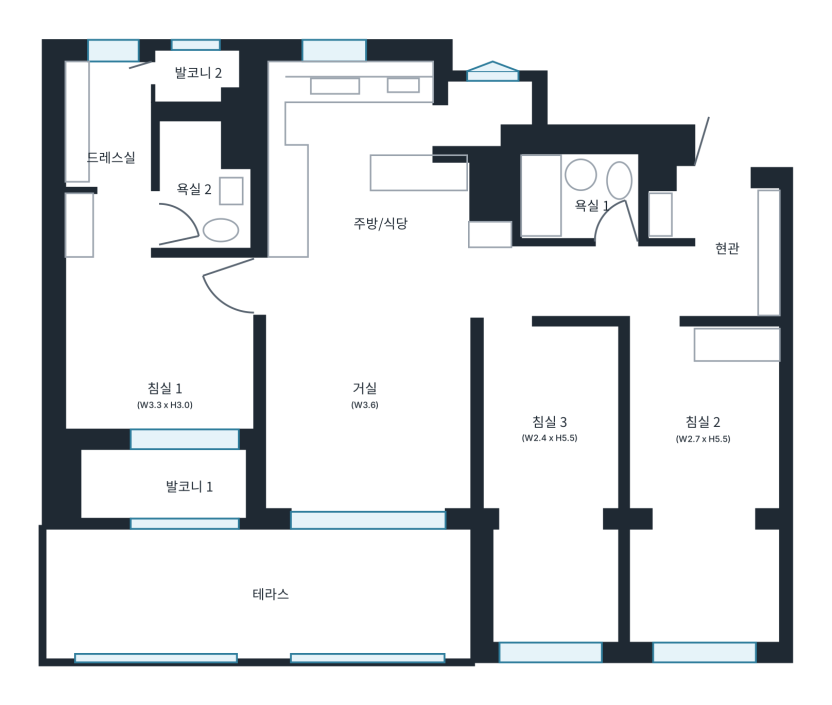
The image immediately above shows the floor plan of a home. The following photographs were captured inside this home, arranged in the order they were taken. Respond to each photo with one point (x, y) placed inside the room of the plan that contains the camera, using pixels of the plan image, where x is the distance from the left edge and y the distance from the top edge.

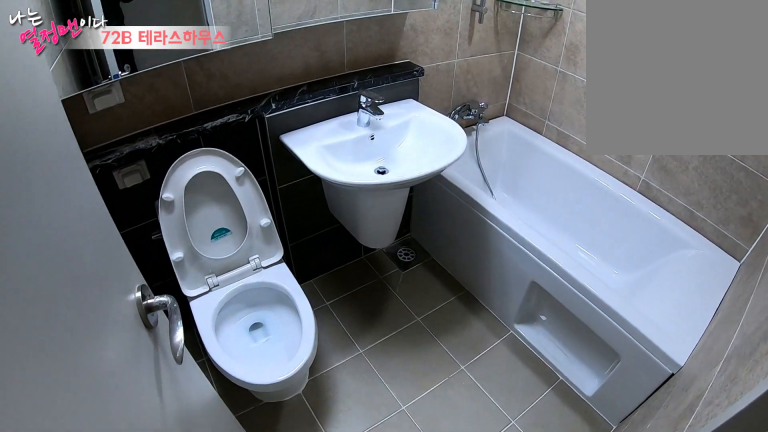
(585, 199)
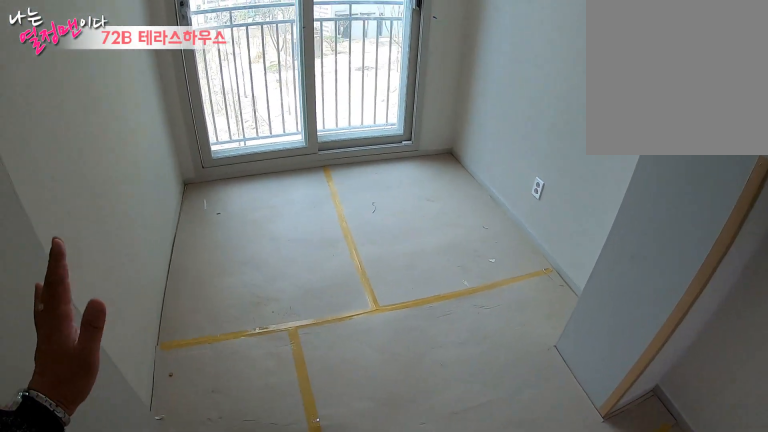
(552, 436)
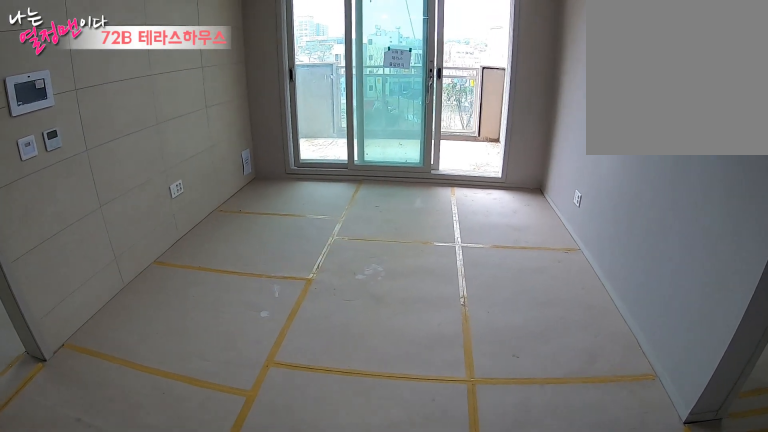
(361, 402)
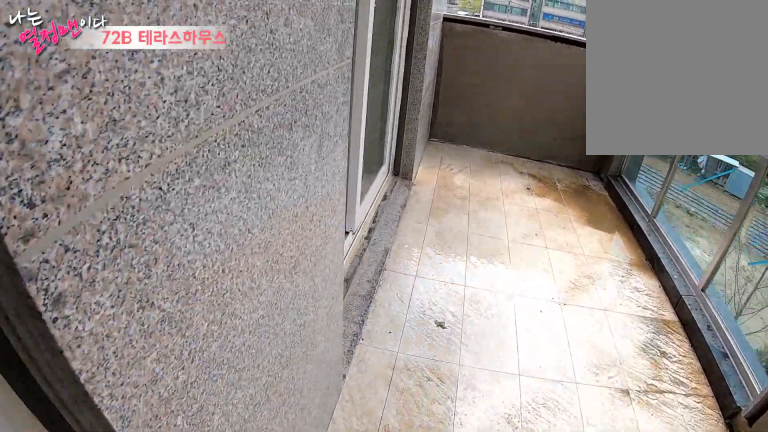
(266, 594)
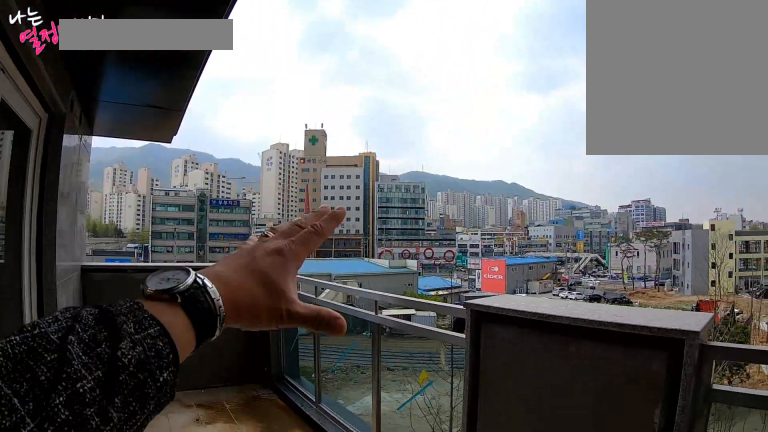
(265, 593)
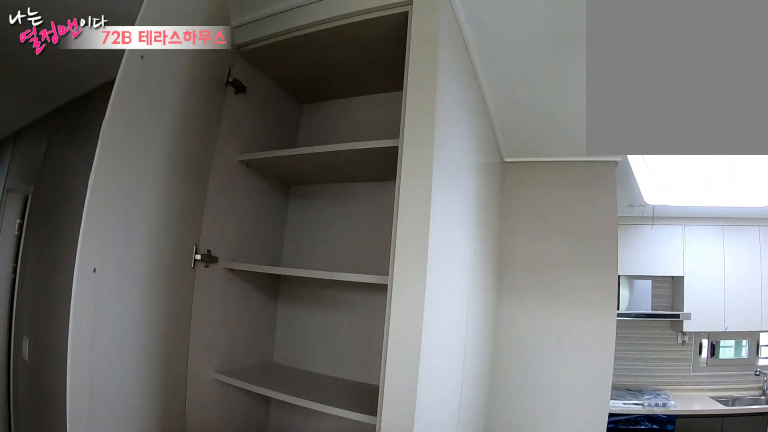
(372, 223)
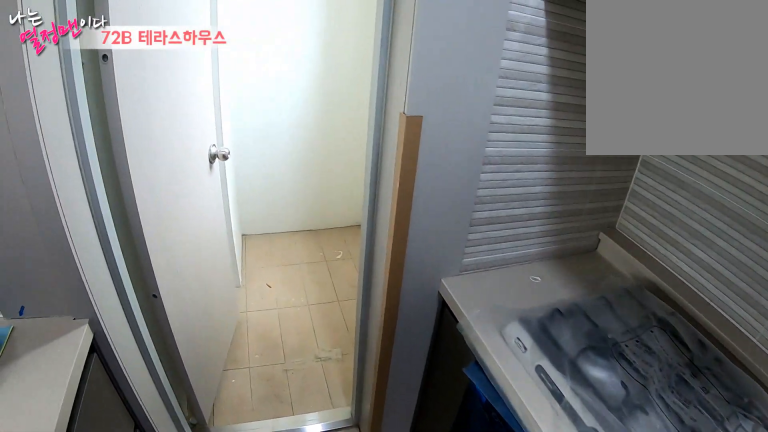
(372, 223)
